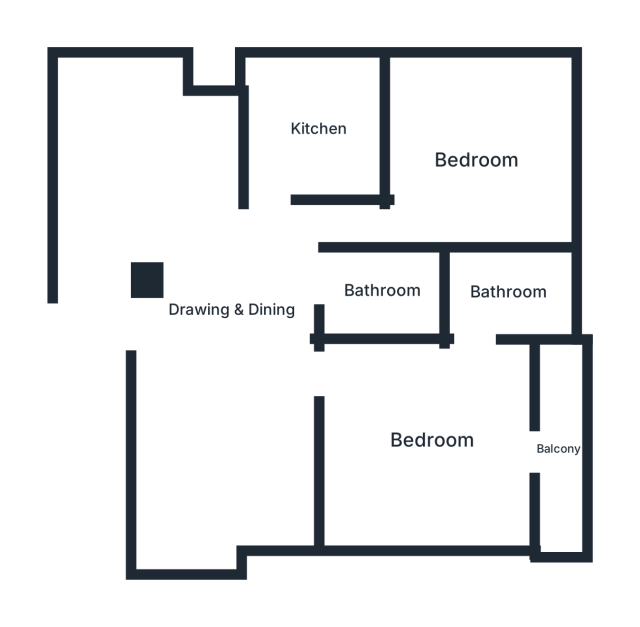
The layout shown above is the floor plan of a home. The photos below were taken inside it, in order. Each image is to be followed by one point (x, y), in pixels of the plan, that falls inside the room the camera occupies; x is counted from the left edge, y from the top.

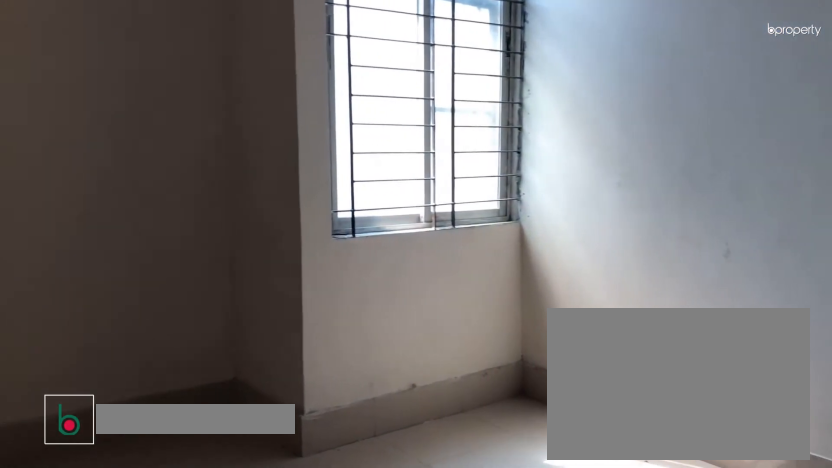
(231, 304)
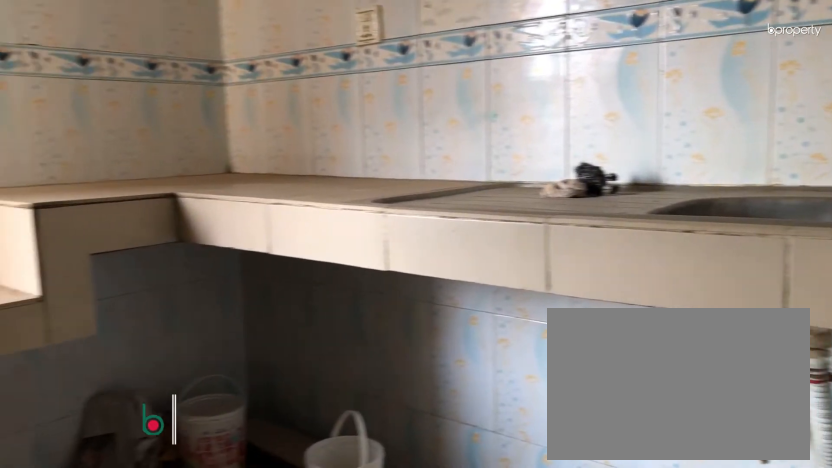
(317, 129)
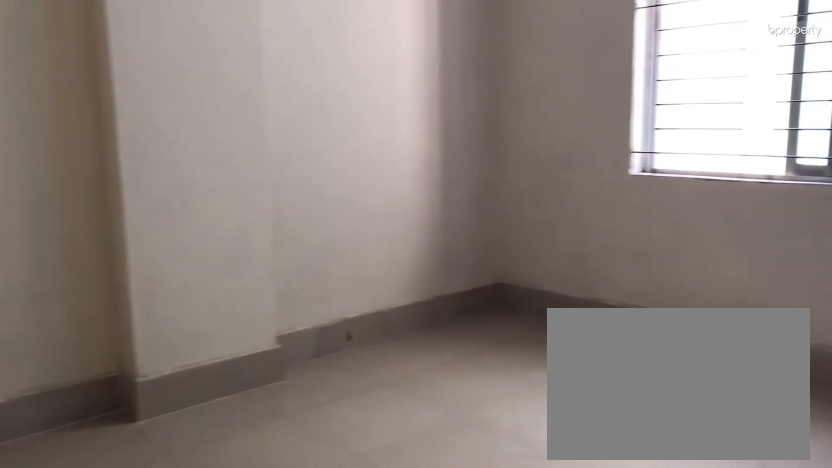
(477, 158)
